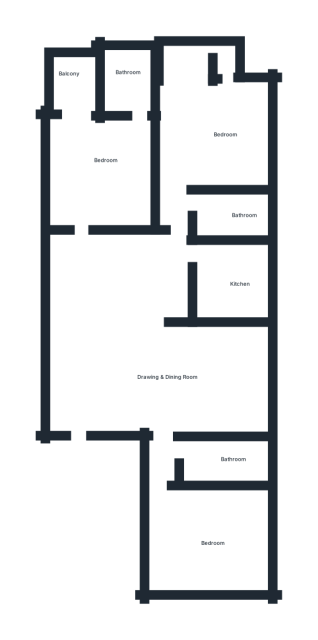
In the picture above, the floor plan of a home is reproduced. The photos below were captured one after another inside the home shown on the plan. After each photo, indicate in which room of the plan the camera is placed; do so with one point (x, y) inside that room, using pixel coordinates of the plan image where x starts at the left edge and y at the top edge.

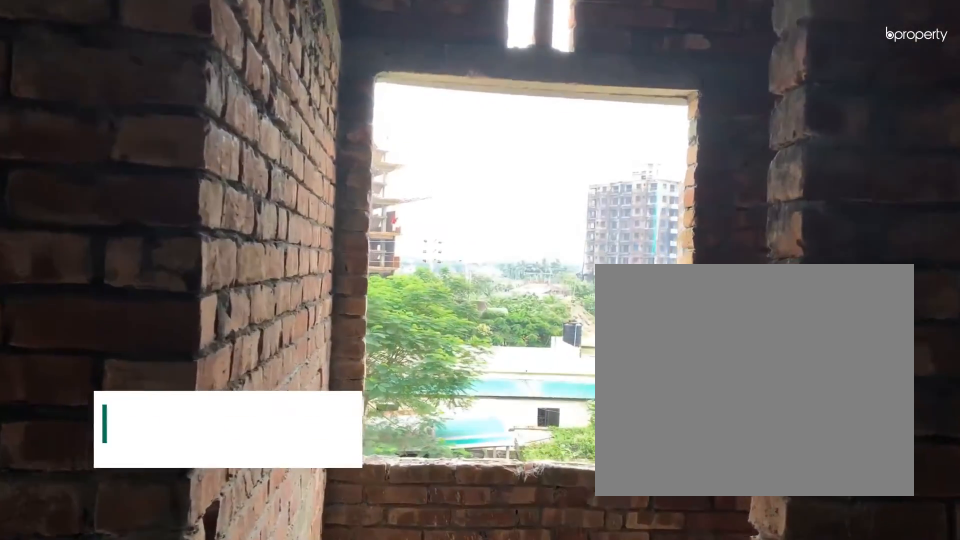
(230, 280)
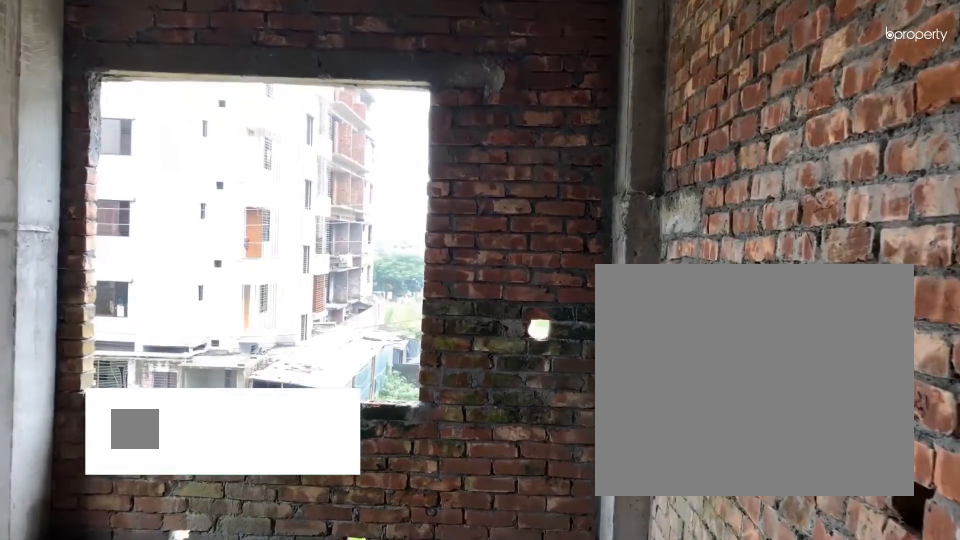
(167, 518)
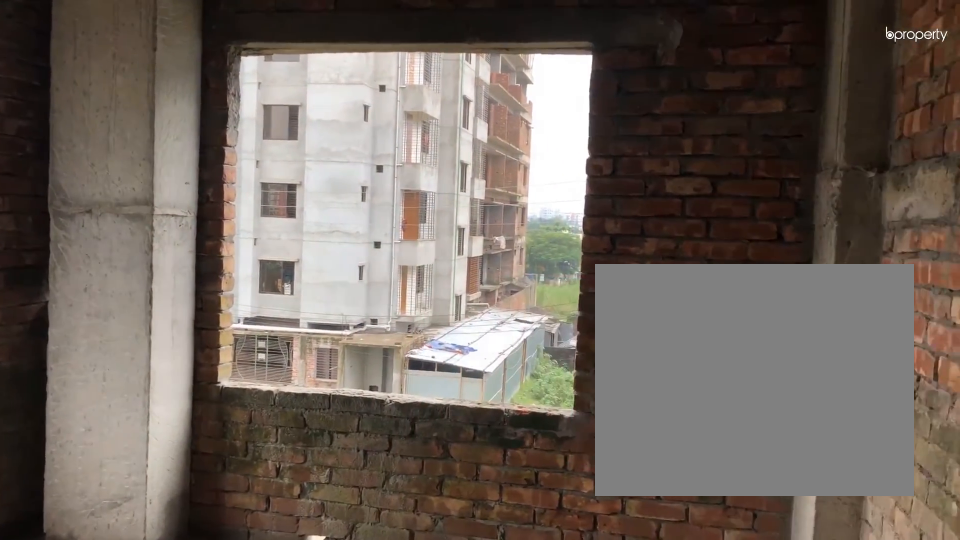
(207, 534)
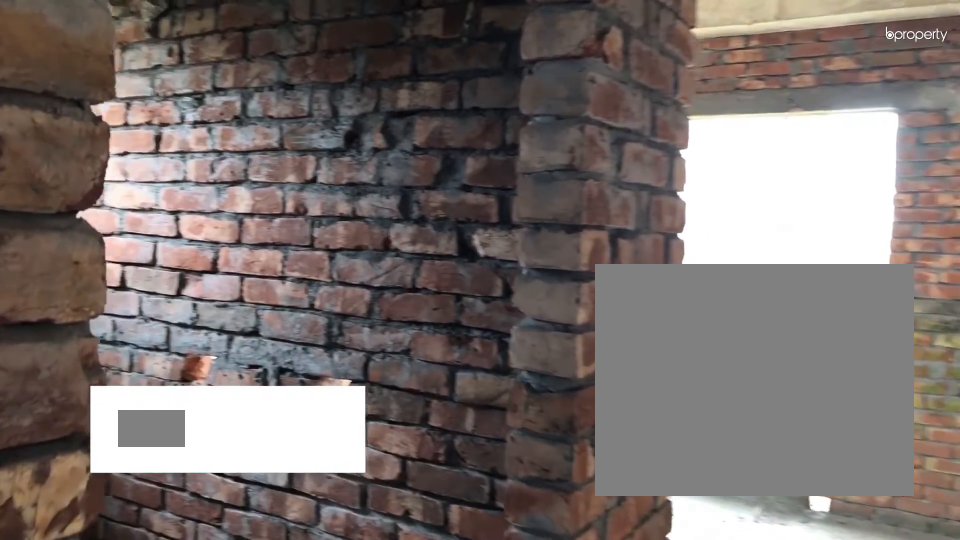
(204, 448)
